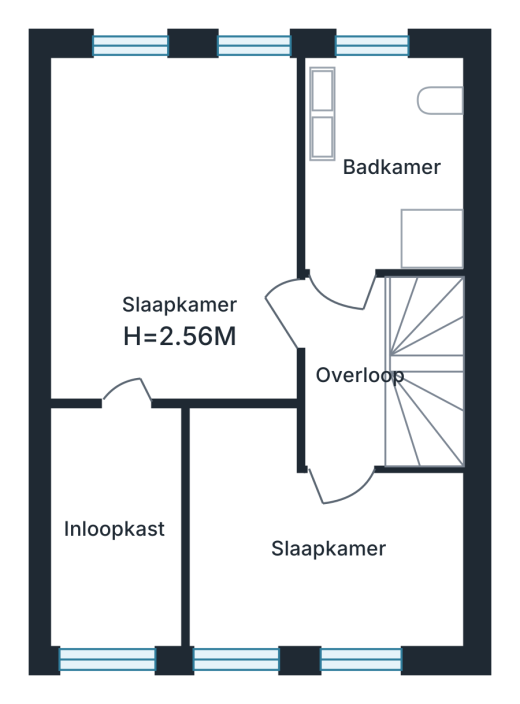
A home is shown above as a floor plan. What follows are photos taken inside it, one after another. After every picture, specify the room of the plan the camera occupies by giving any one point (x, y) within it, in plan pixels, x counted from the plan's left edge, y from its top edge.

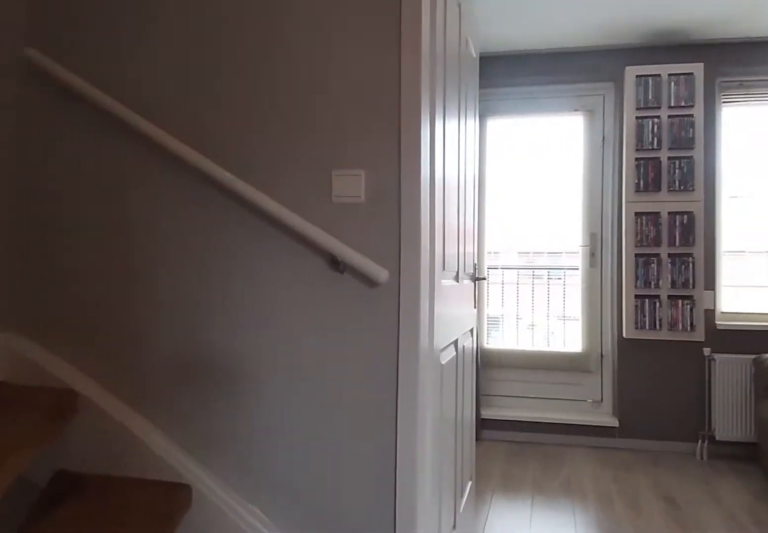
(344, 375)
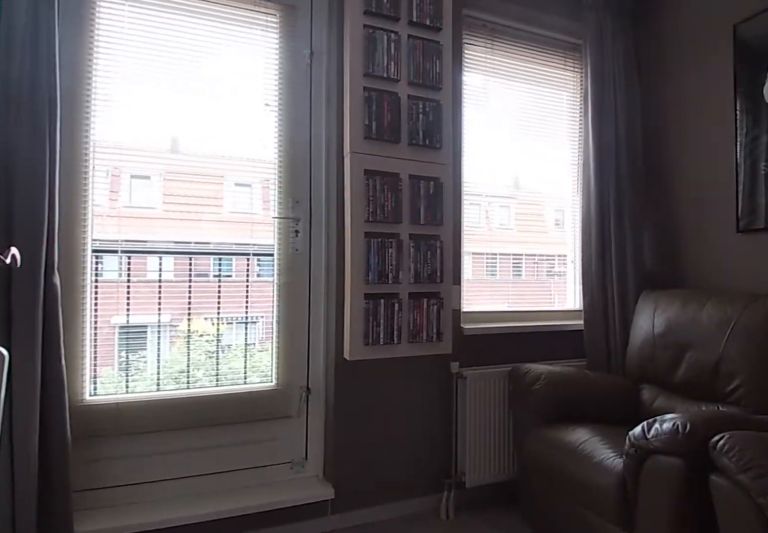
(338, 625)
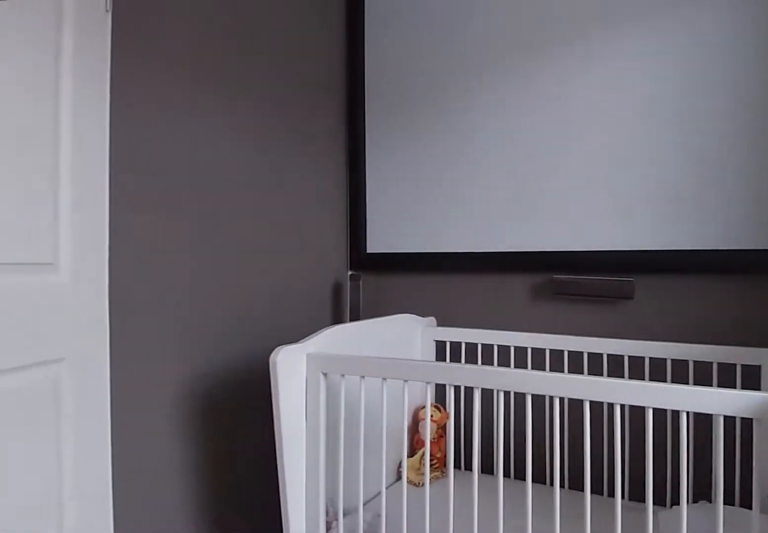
(338, 625)
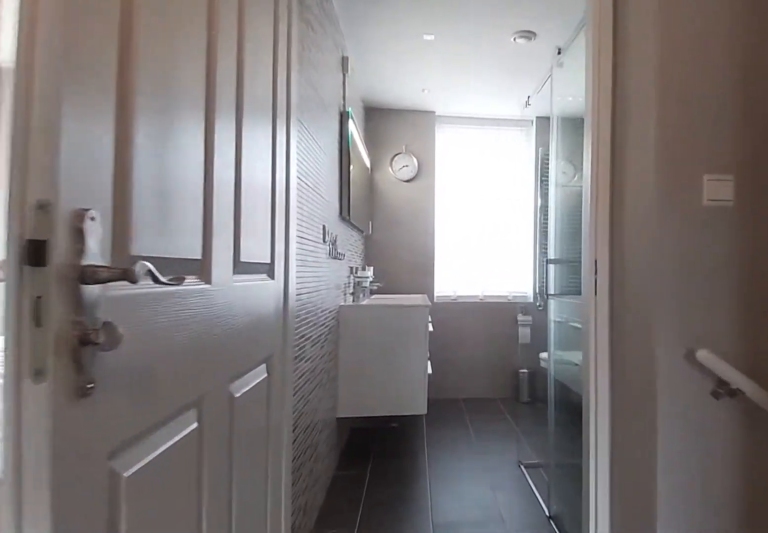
(344, 375)
